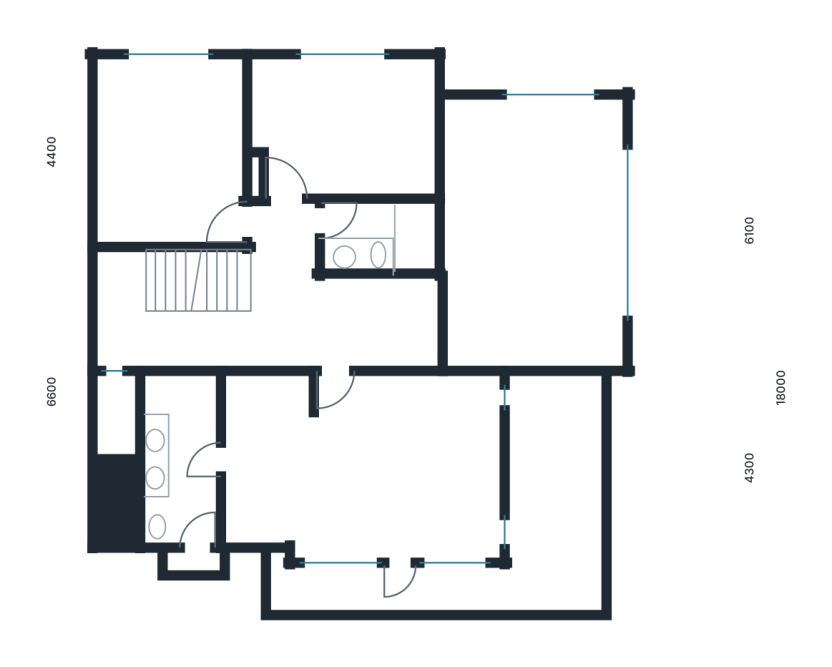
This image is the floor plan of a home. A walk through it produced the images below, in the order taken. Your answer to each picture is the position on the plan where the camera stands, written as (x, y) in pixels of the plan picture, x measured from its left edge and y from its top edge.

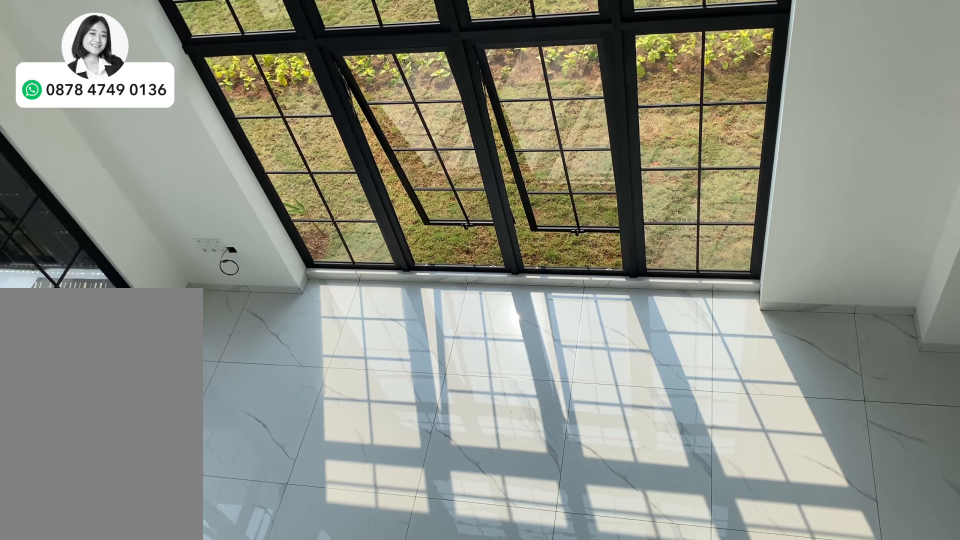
(399, 321)
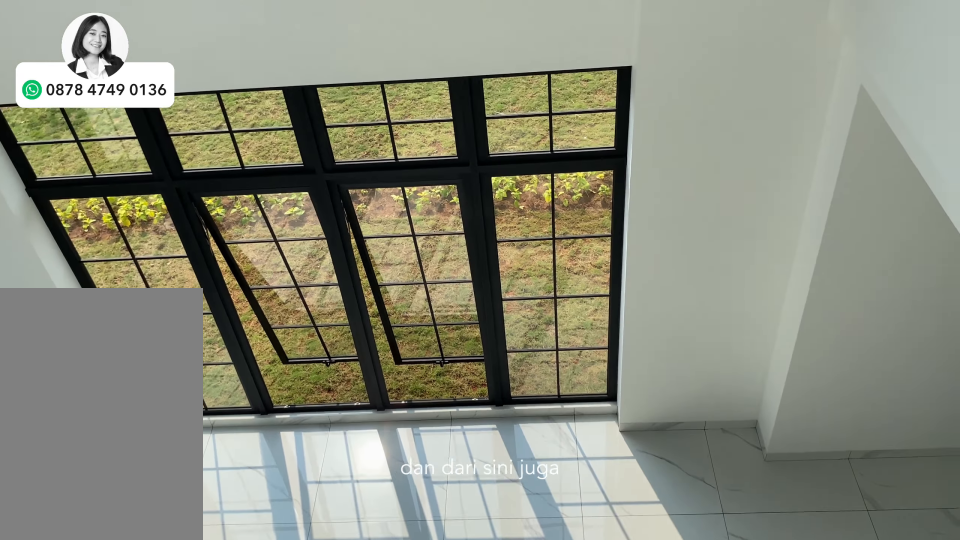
(399, 321)
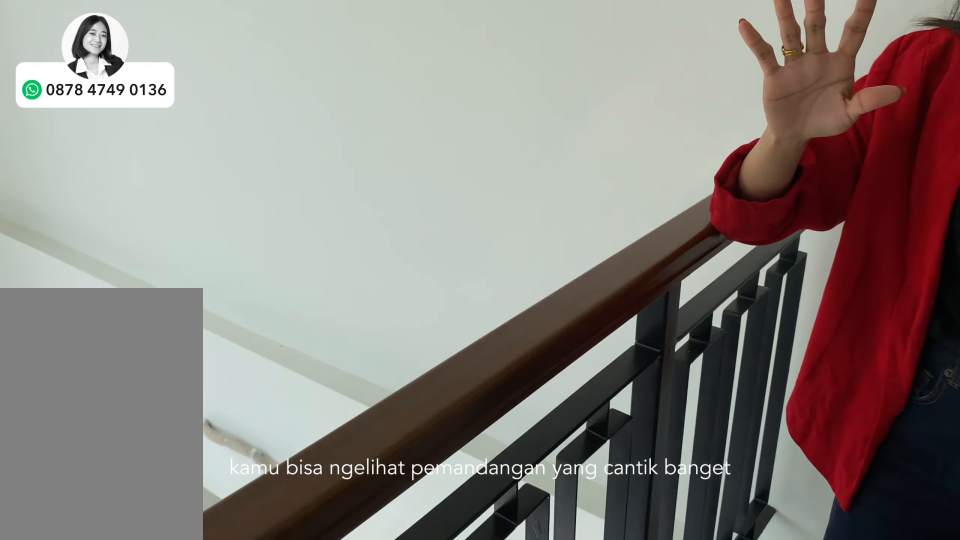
(399, 321)
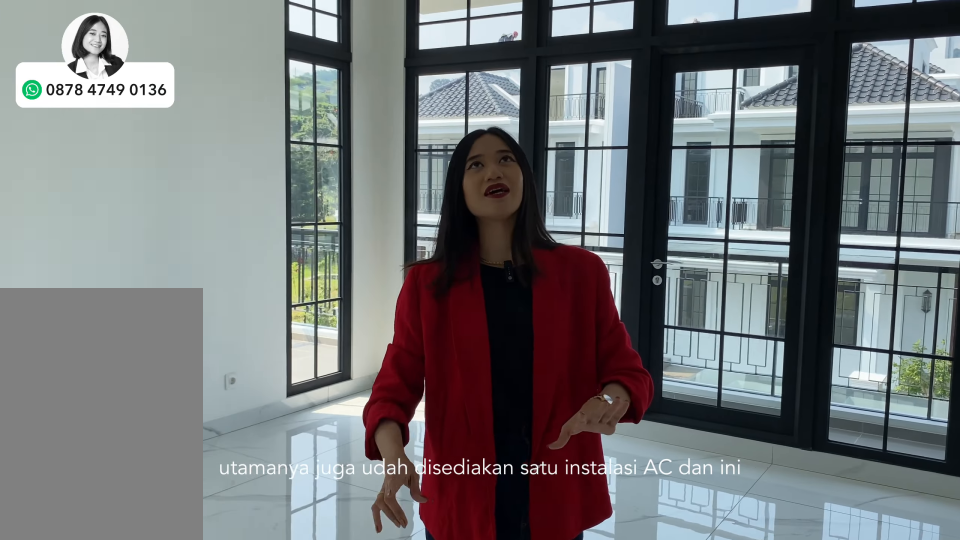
(421, 438)
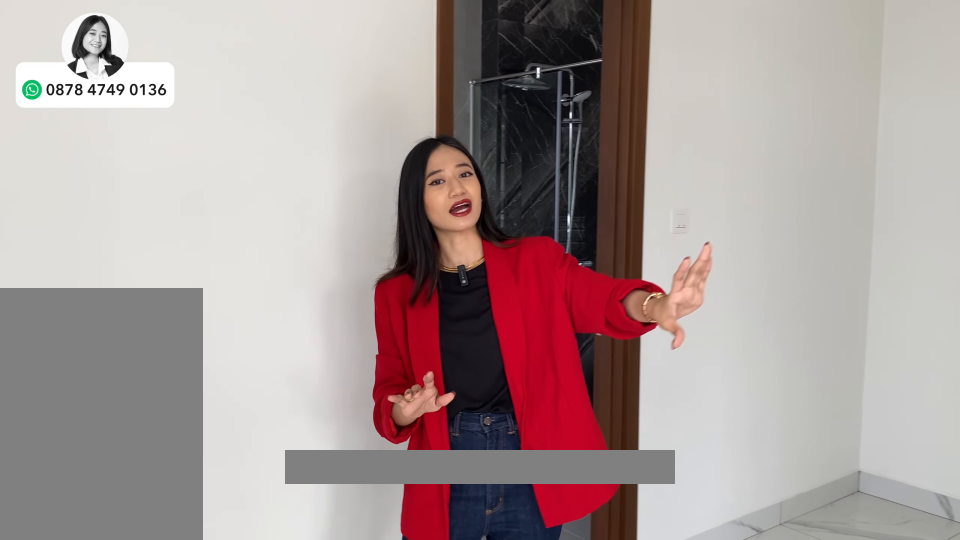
(263, 414)
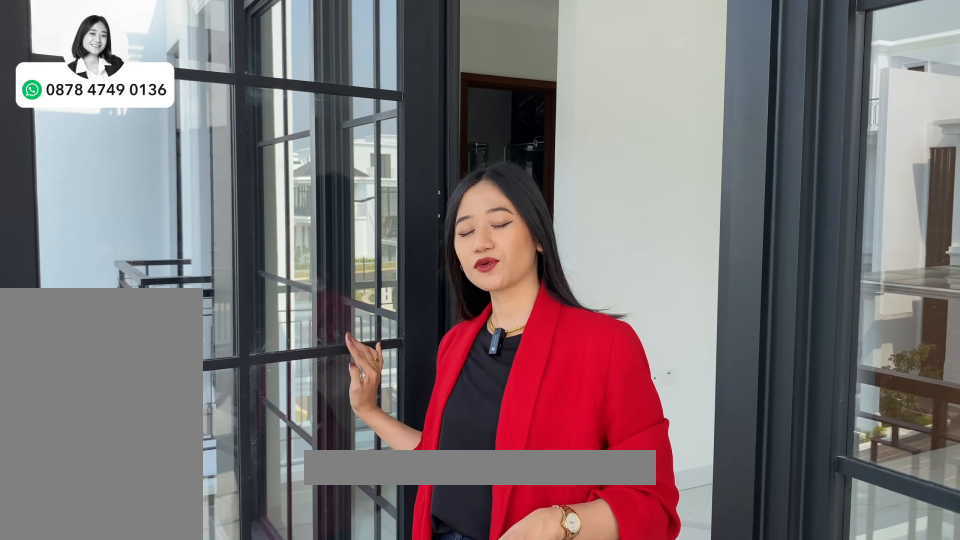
(436, 593)
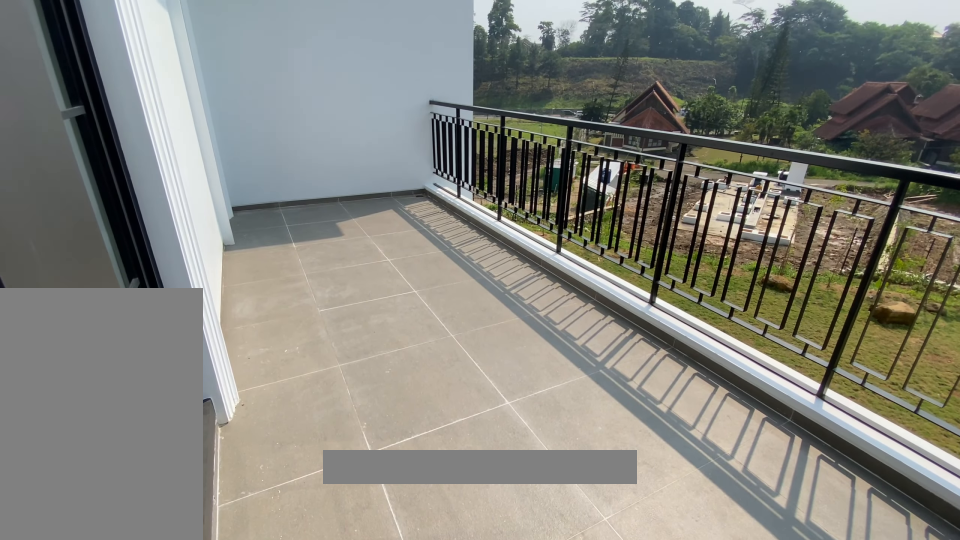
(566, 479)
